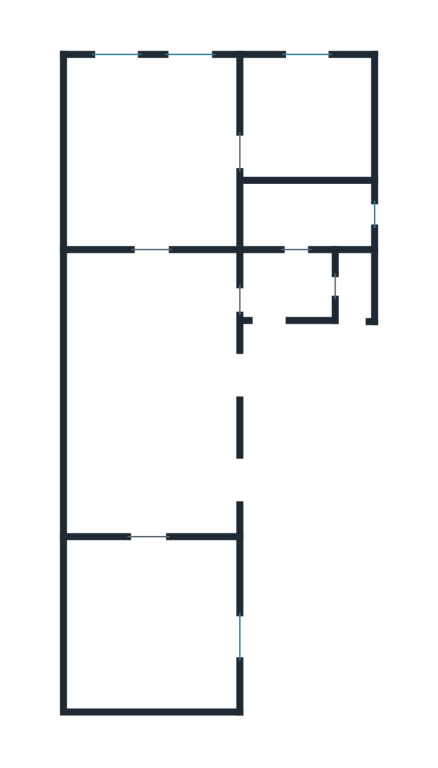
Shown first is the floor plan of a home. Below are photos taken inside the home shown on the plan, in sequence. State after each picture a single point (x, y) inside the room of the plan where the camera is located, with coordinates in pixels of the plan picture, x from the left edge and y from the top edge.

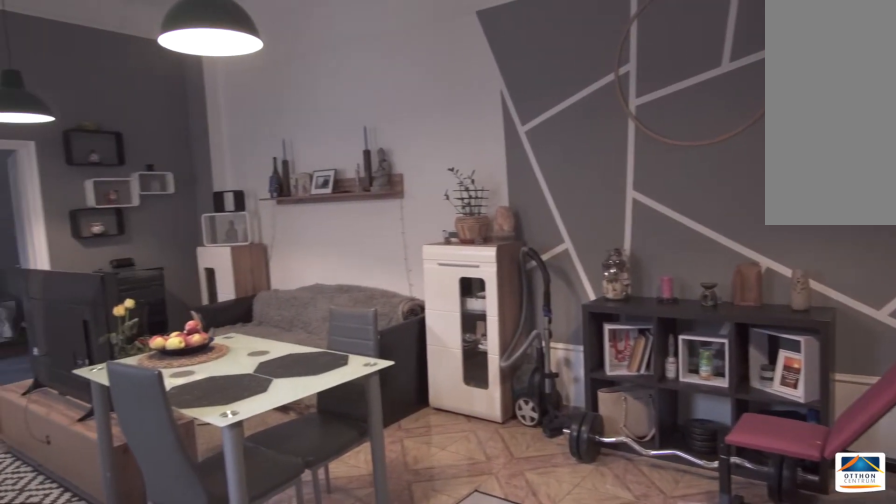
(142, 393)
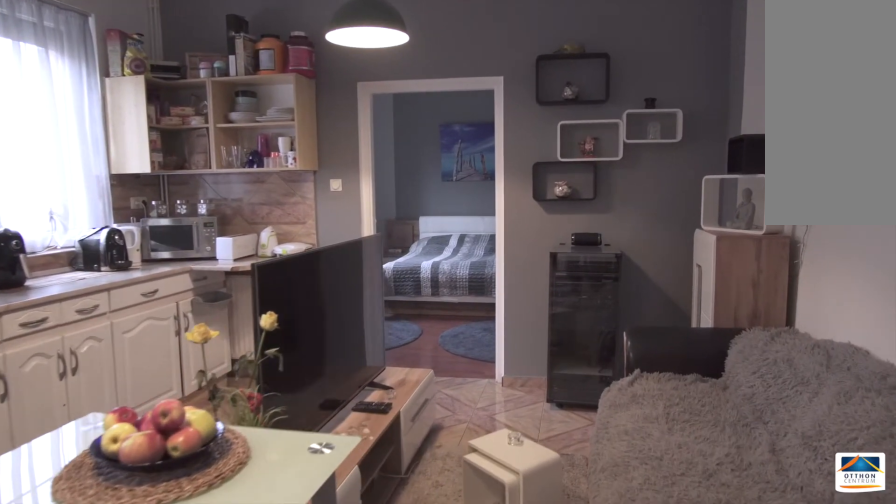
(142, 392)
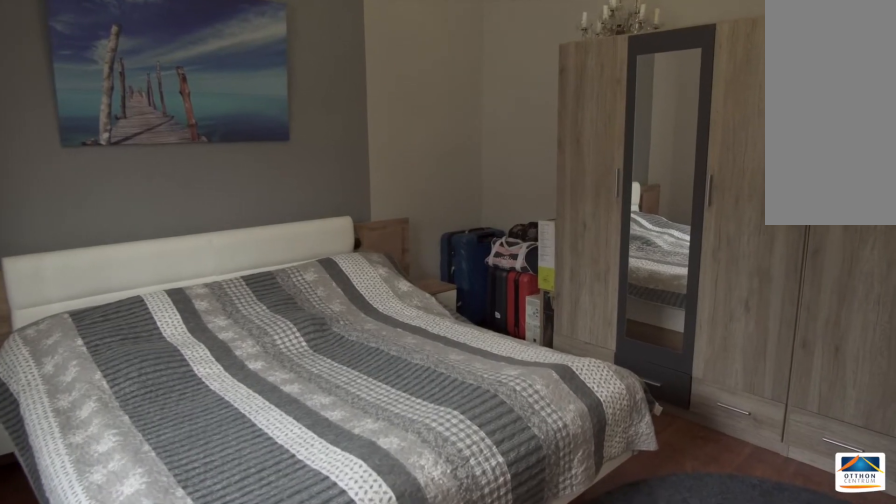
(142, 629)
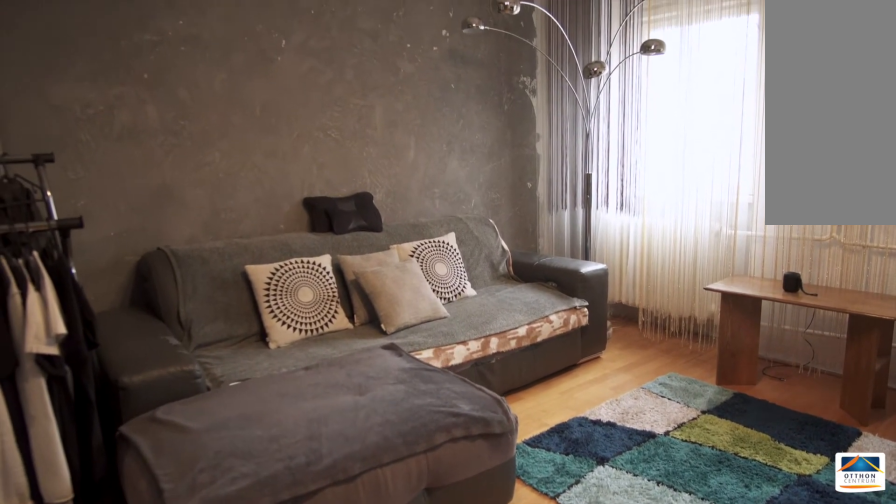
(142, 141)
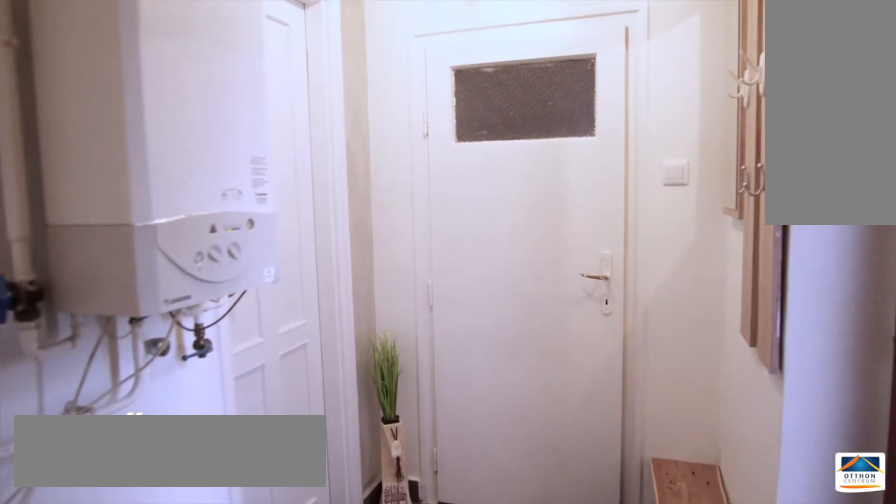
(282, 285)
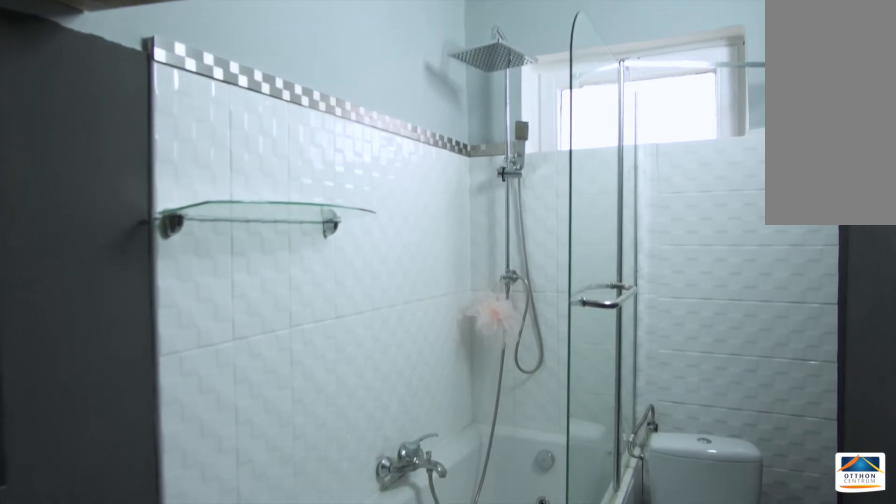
(312, 214)
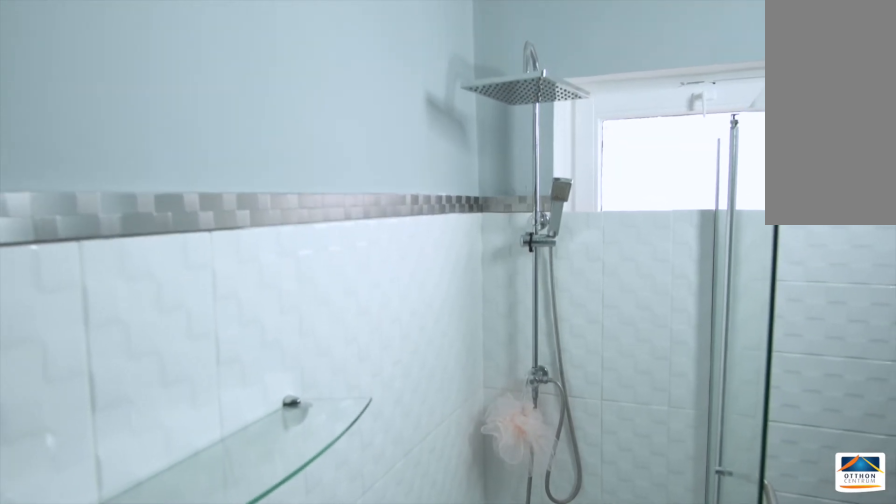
(312, 214)
